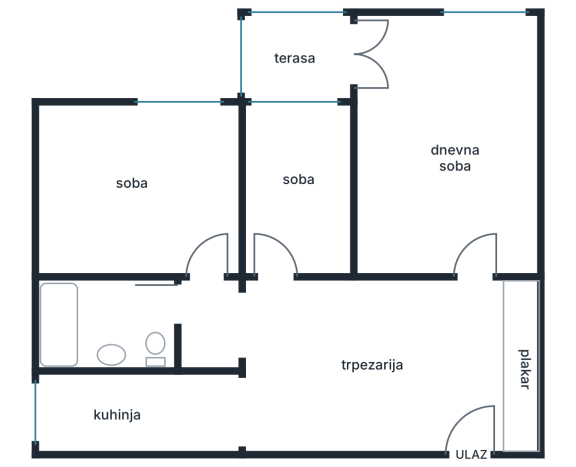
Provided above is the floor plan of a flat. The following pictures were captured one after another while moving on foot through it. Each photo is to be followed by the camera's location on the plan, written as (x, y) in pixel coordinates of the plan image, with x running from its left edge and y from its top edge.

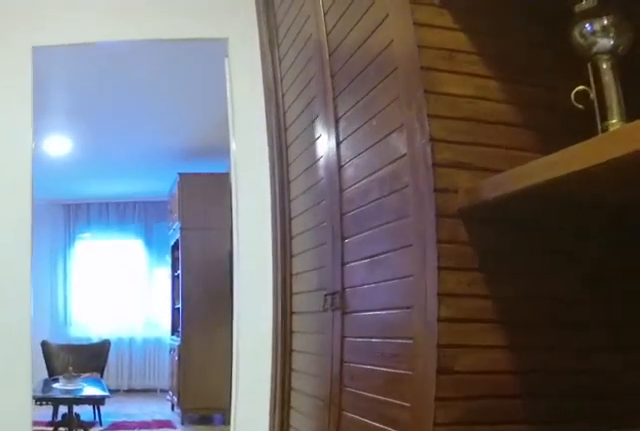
(467, 398)
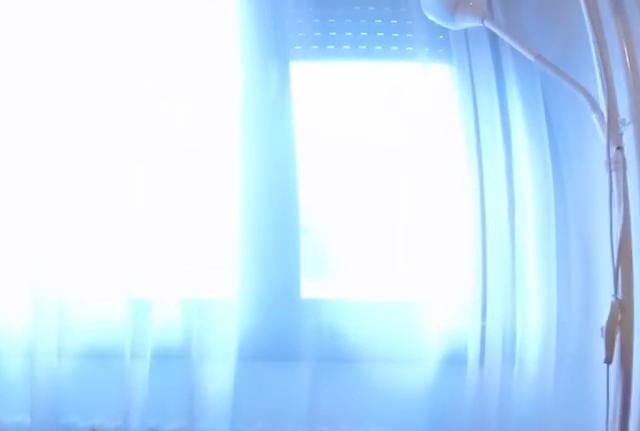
(469, 89)
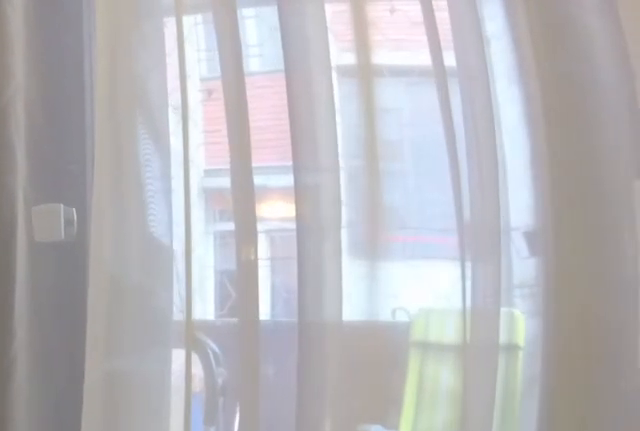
(409, 51)
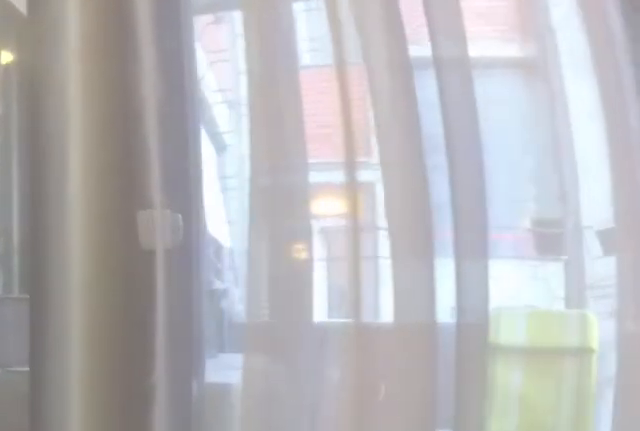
(406, 47)
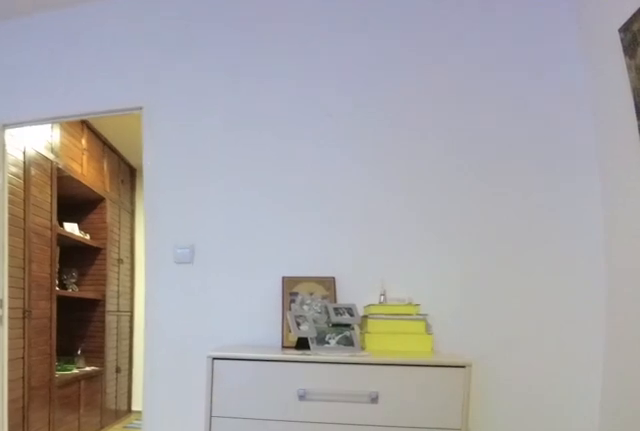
(408, 121)
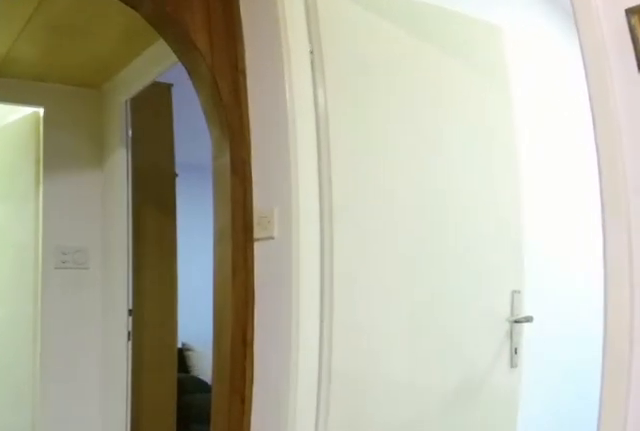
(354, 300)
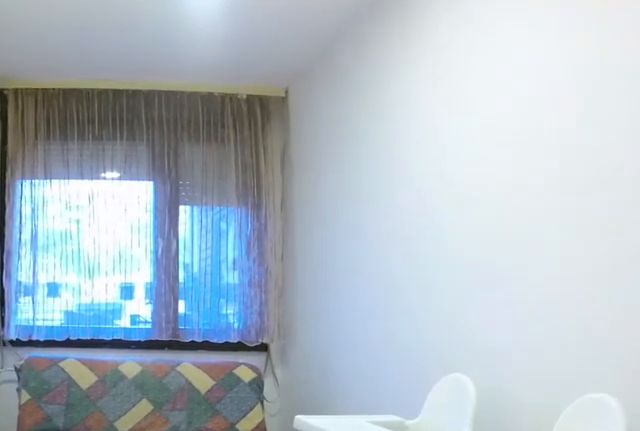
(274, 291)
